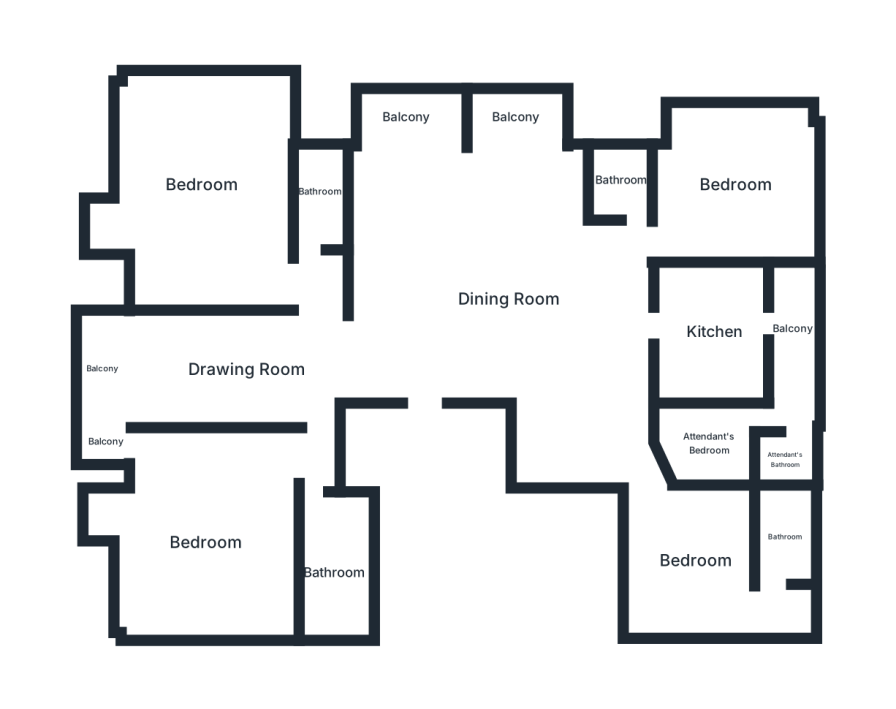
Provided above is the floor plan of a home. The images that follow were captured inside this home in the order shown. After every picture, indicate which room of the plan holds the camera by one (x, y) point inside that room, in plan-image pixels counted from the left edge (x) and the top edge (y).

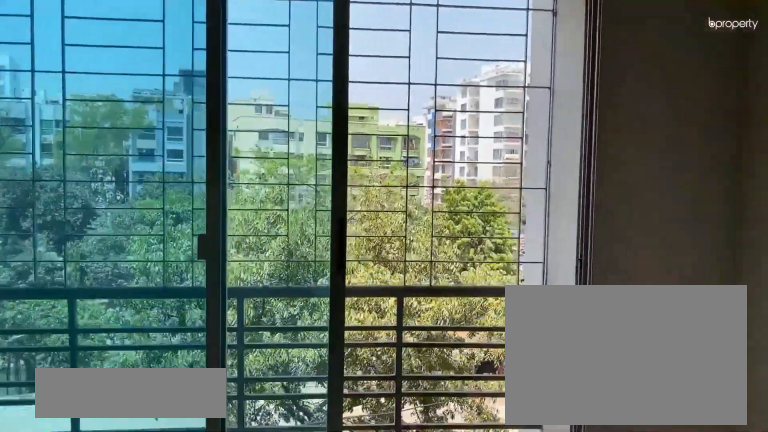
(513, 162)
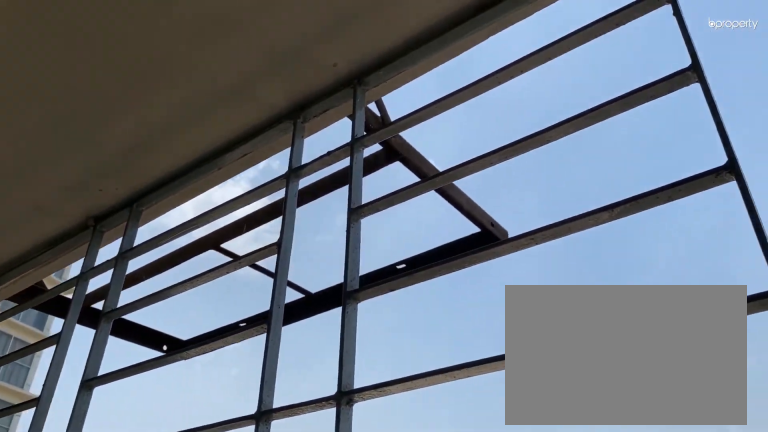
(515, 119)
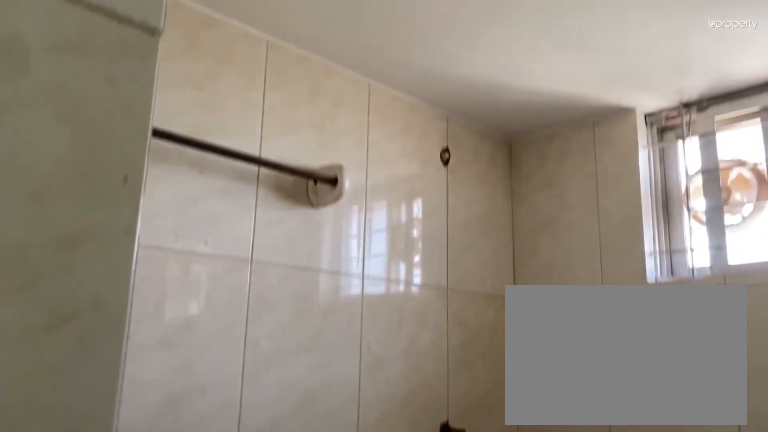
(623, 181)
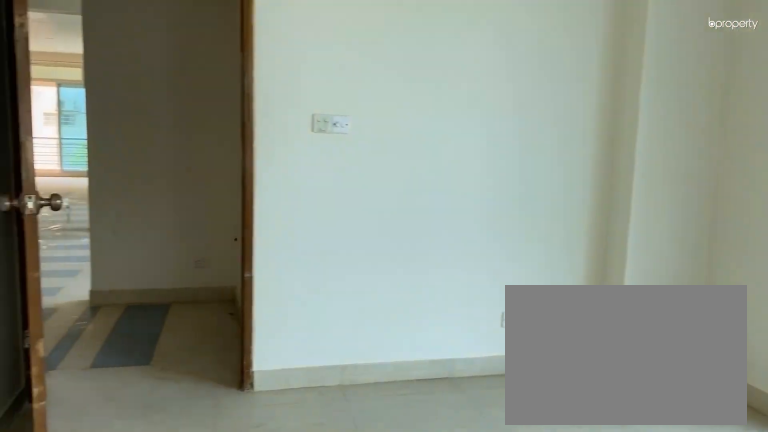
(734, 184)
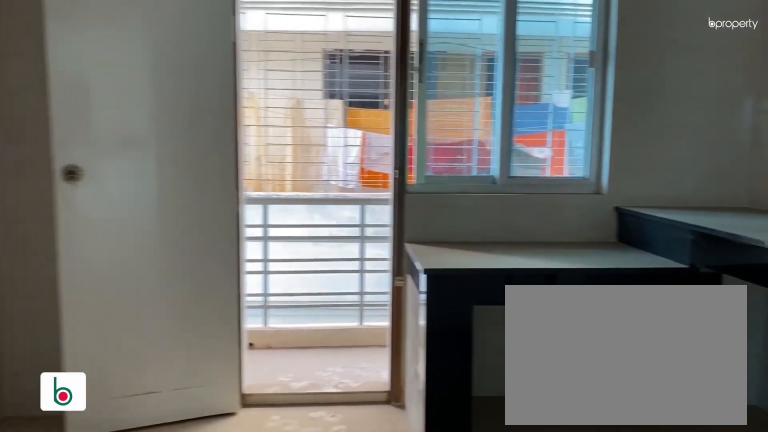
(714, 332)
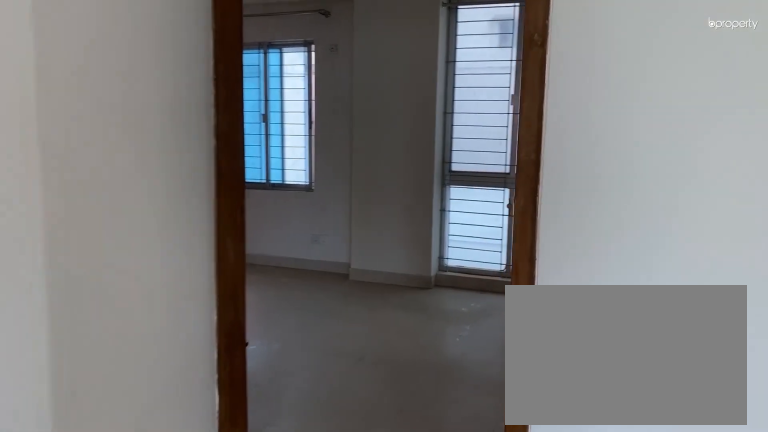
(632, 331)
